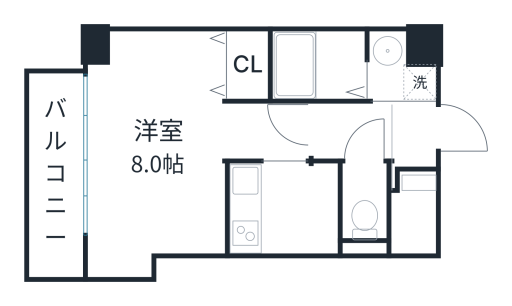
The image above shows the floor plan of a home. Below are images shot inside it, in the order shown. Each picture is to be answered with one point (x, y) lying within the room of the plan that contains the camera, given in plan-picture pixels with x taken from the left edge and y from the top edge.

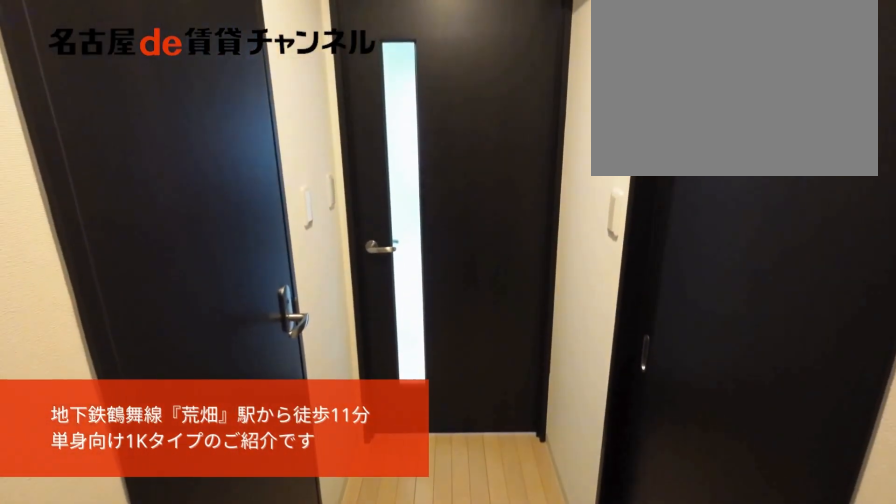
(412, 138)
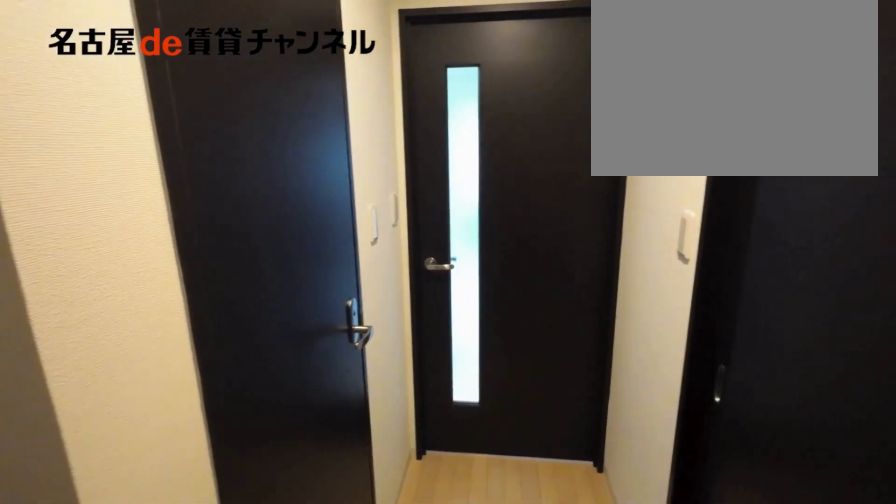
(412, 138)
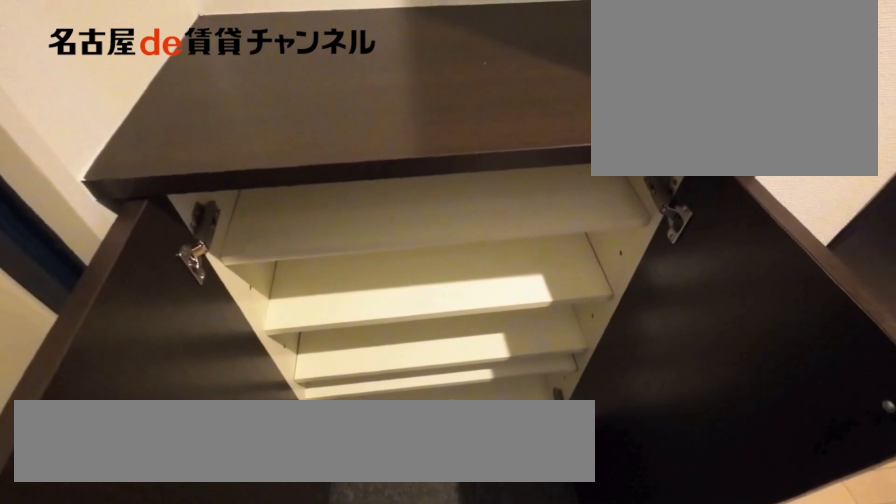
(419, 183)
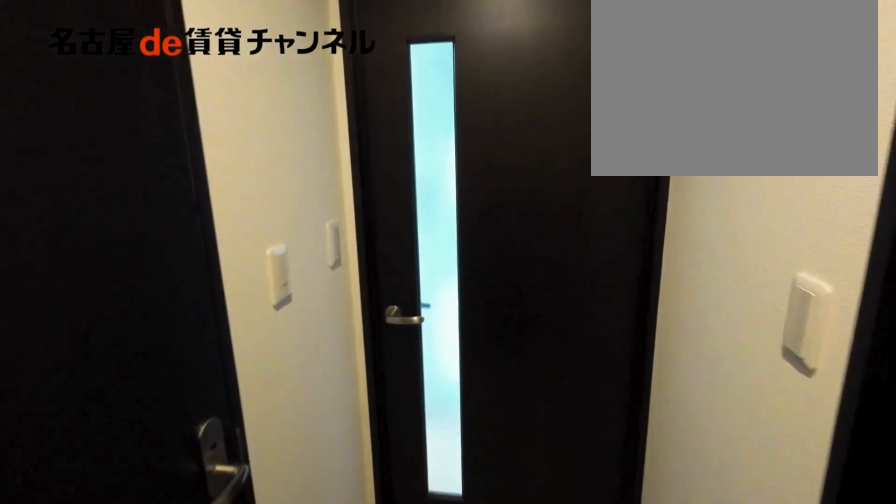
(352, 131)
